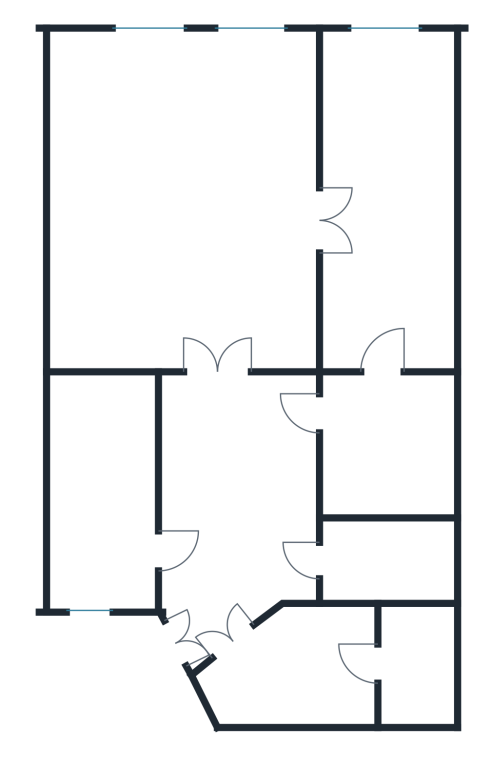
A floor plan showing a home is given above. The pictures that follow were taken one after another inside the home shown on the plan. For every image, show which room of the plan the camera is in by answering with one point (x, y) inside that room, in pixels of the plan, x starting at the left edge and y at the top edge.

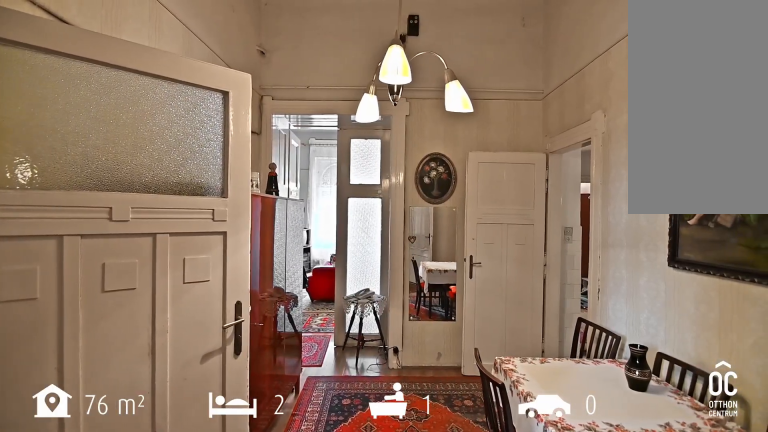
(232, 494)
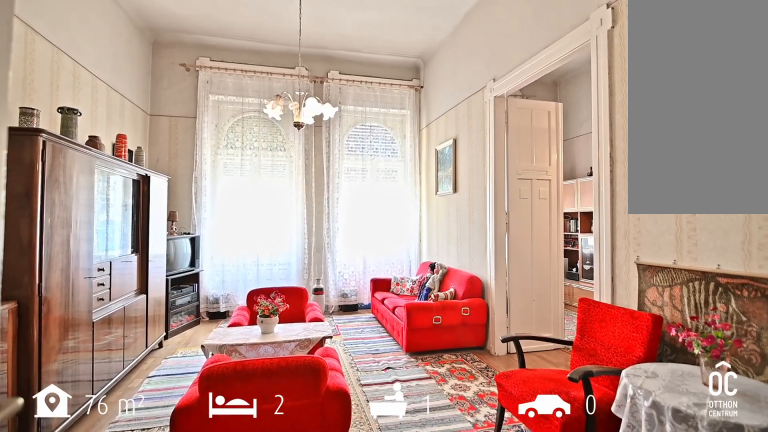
(183, 204)
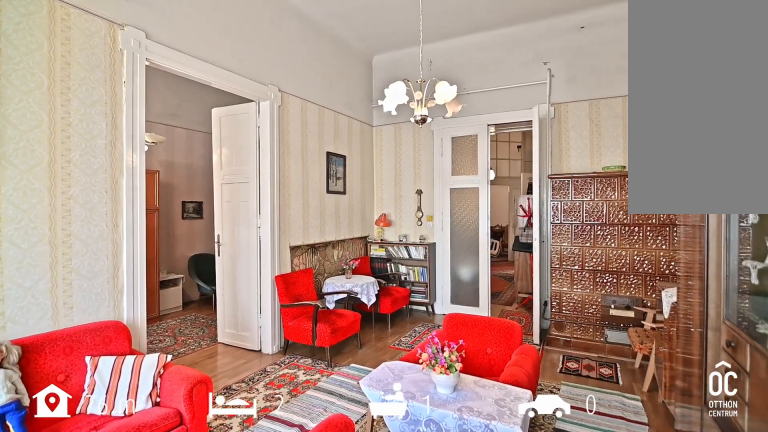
(183, 204)
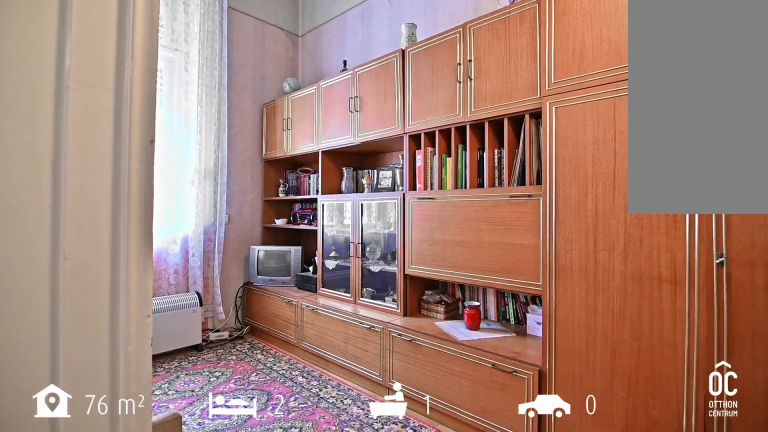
(384, 204)
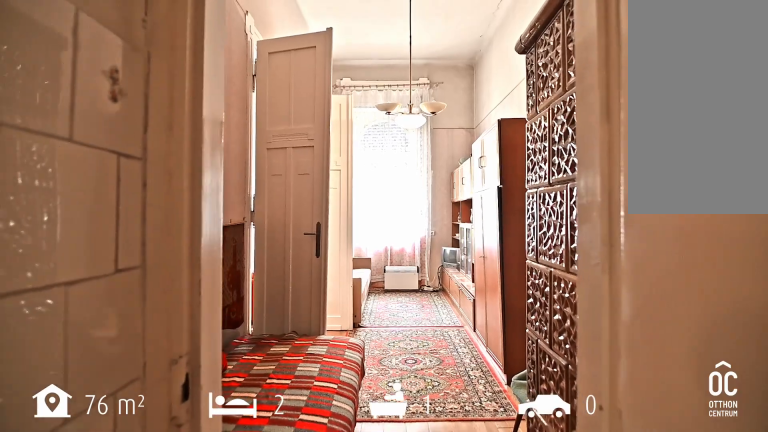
(384, 444)
